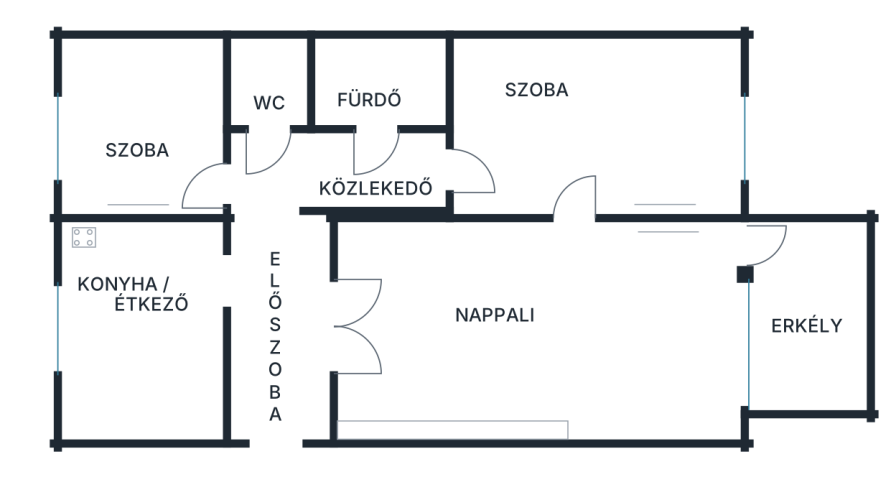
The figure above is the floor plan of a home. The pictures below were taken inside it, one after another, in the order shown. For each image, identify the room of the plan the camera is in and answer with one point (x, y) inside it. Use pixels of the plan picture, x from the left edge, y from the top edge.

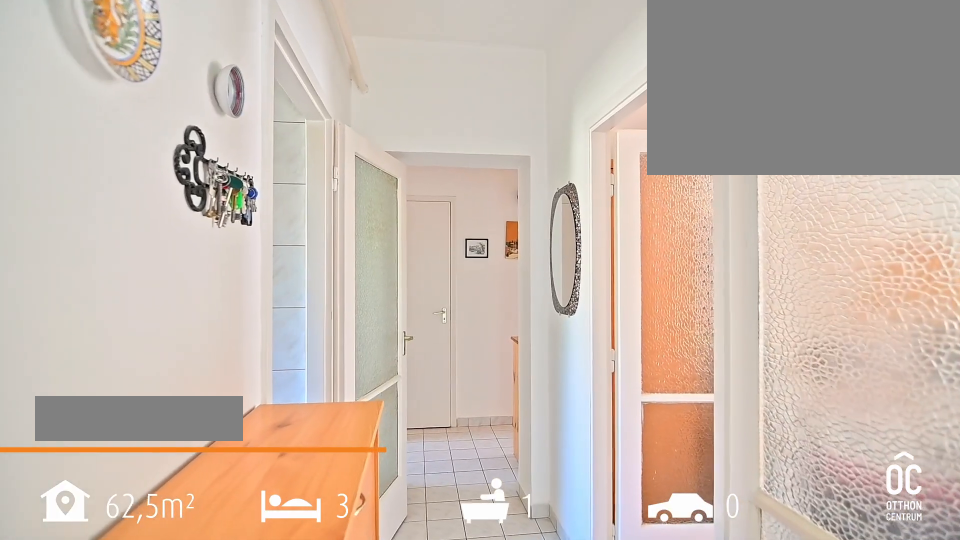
(277, 317)
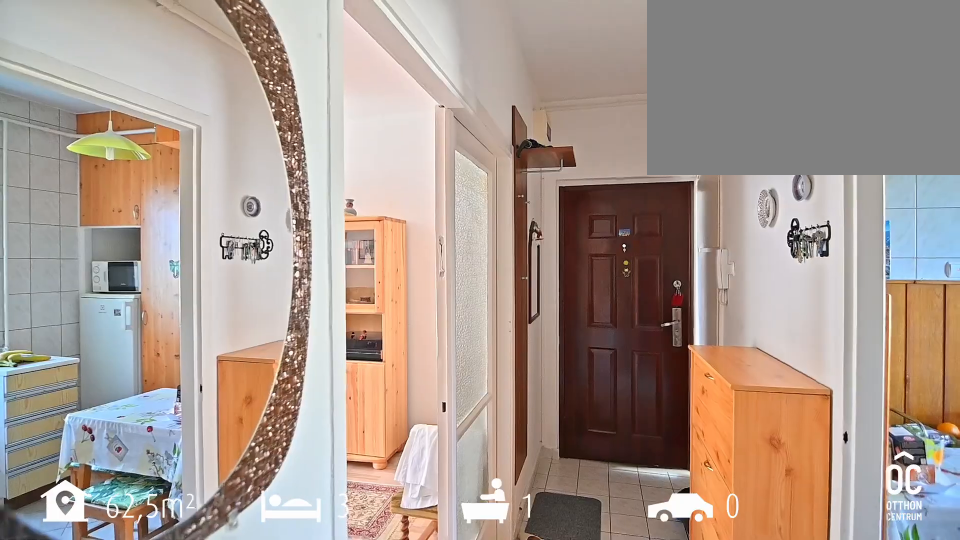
(277, 317)
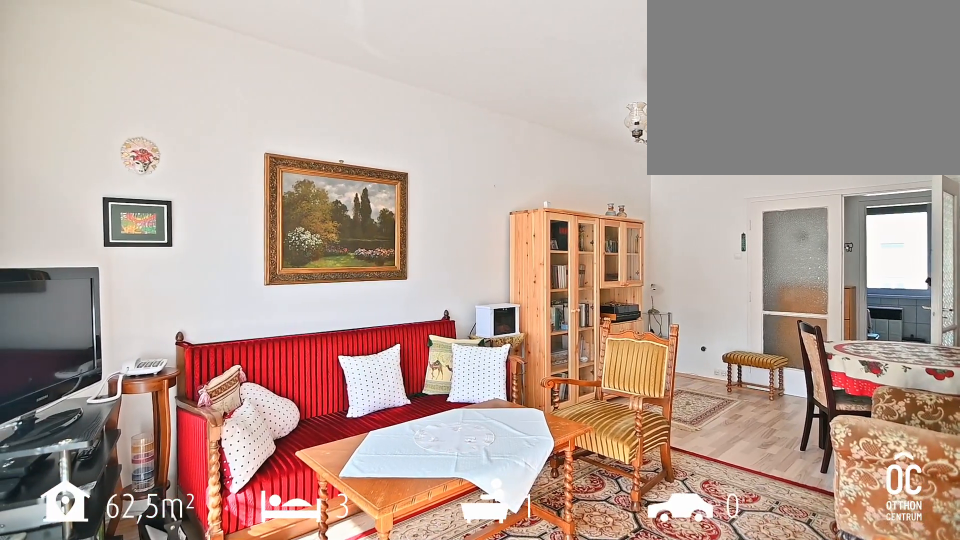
(532, 335)
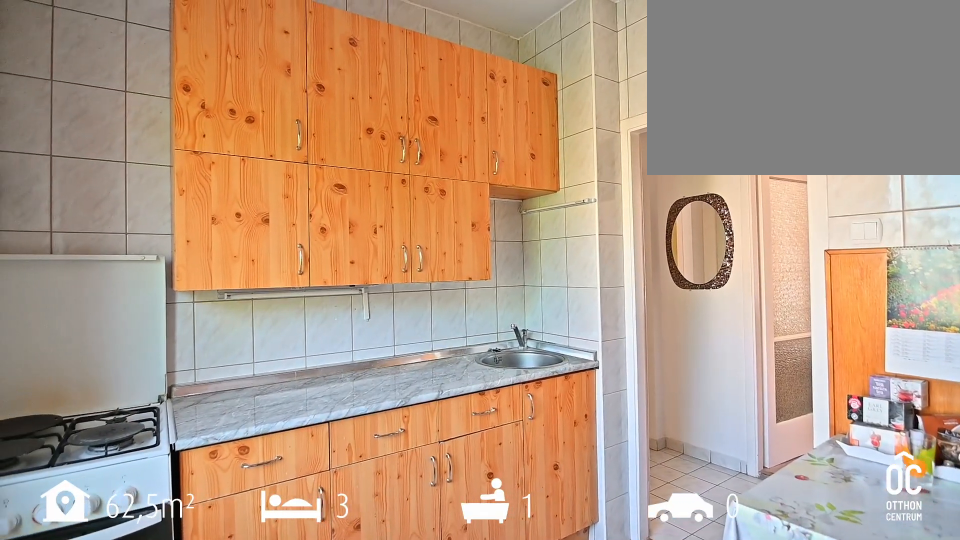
(139, 329)
